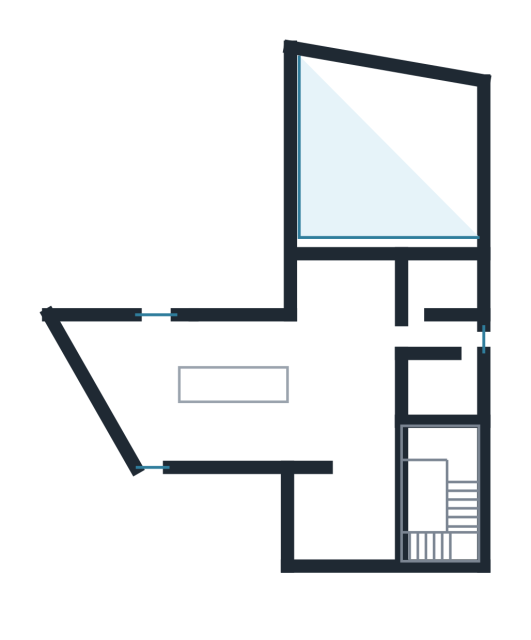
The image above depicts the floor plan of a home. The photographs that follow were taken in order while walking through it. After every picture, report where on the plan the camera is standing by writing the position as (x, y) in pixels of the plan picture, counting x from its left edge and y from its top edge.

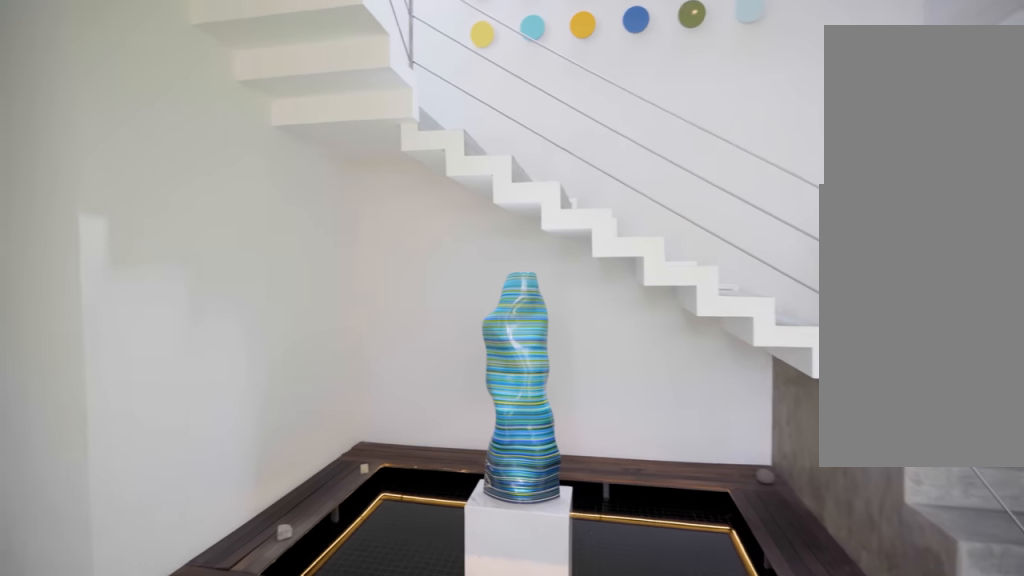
(371, 474)
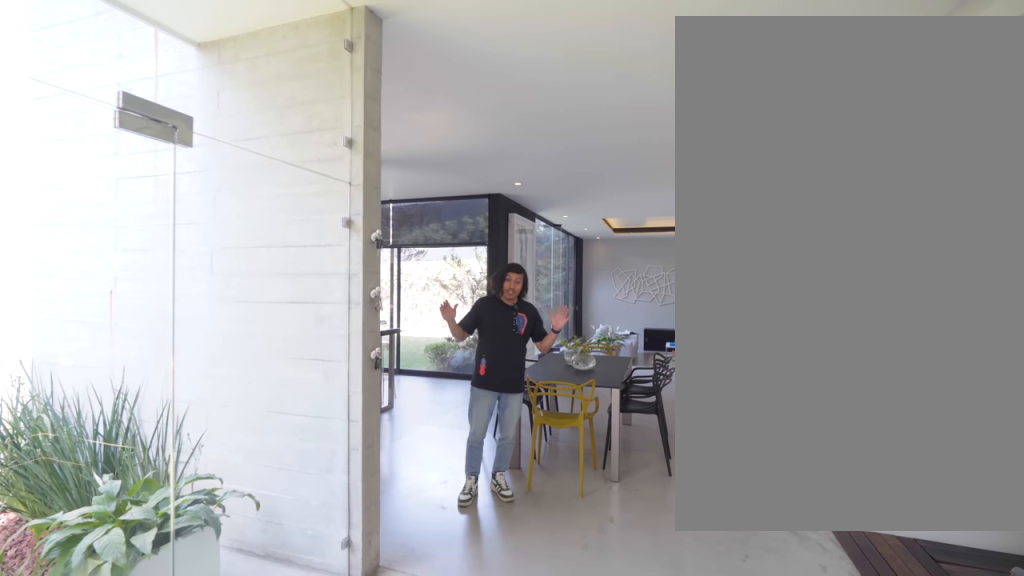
(372, 480)
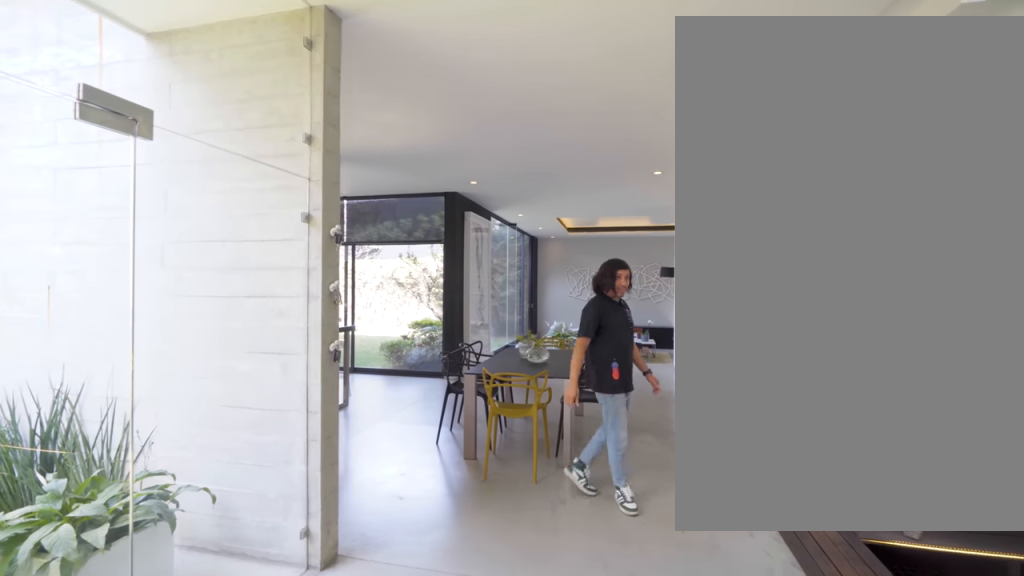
(372, 480)
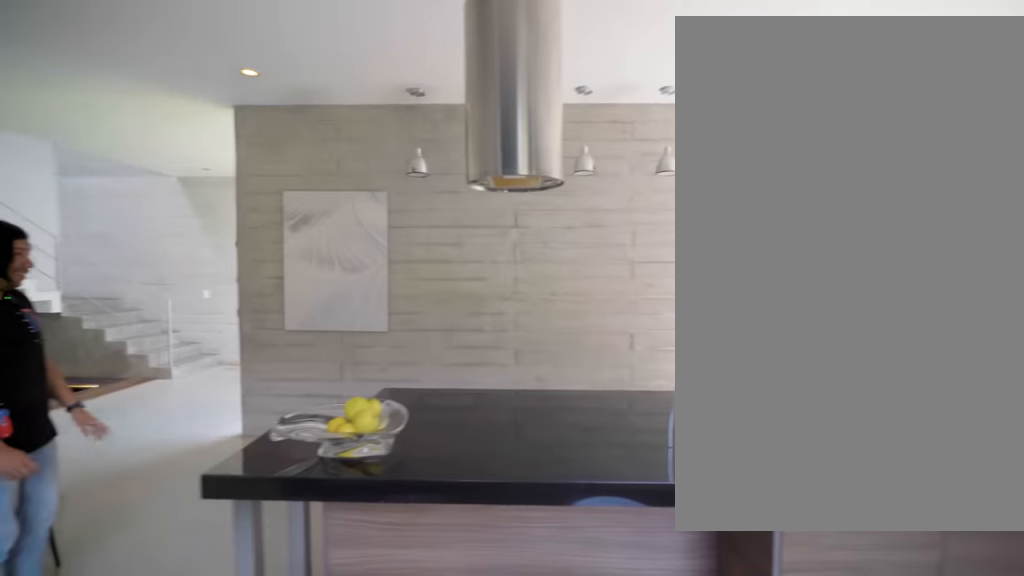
(292, 339)
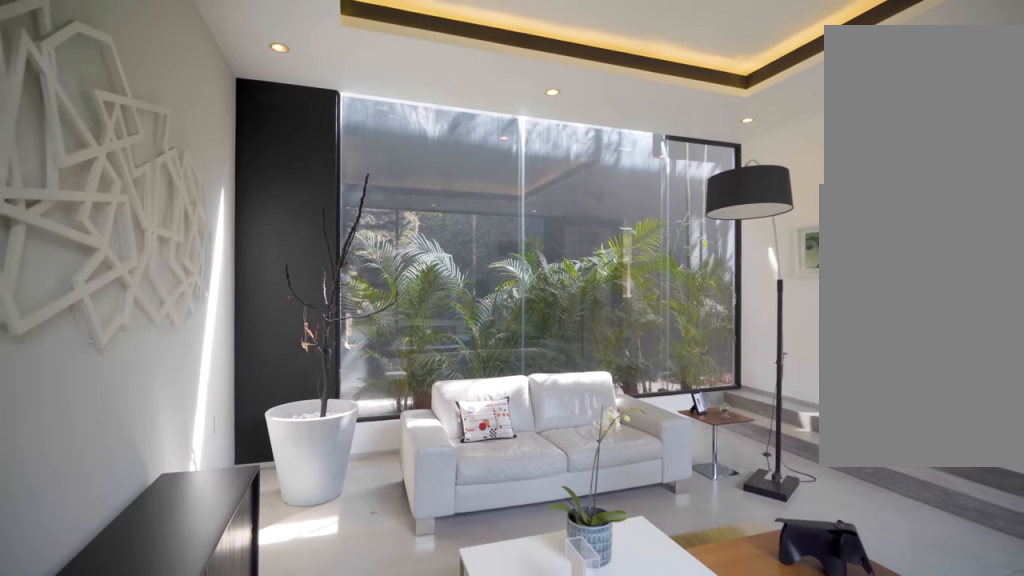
(394, 94)
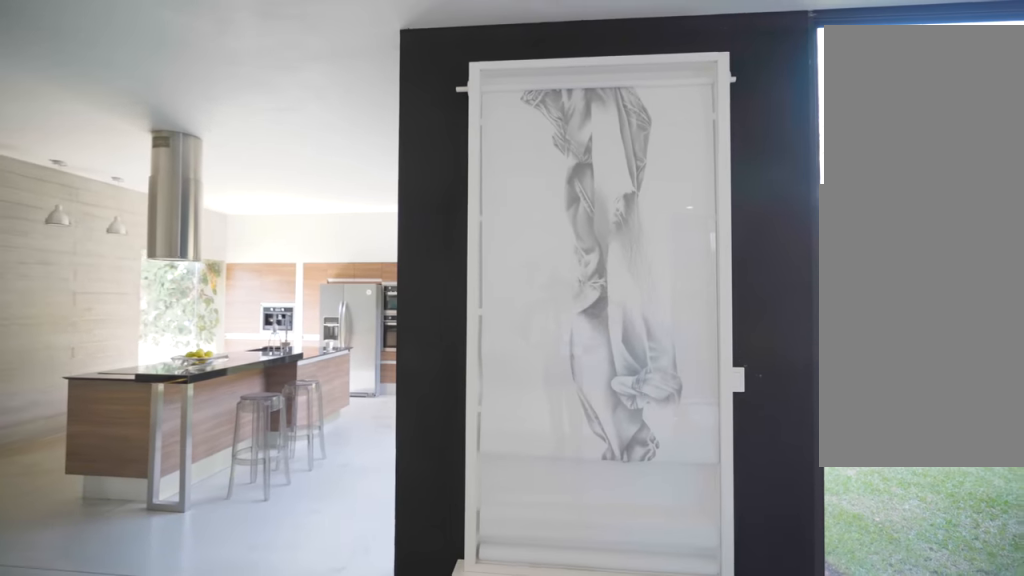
(336, 298)
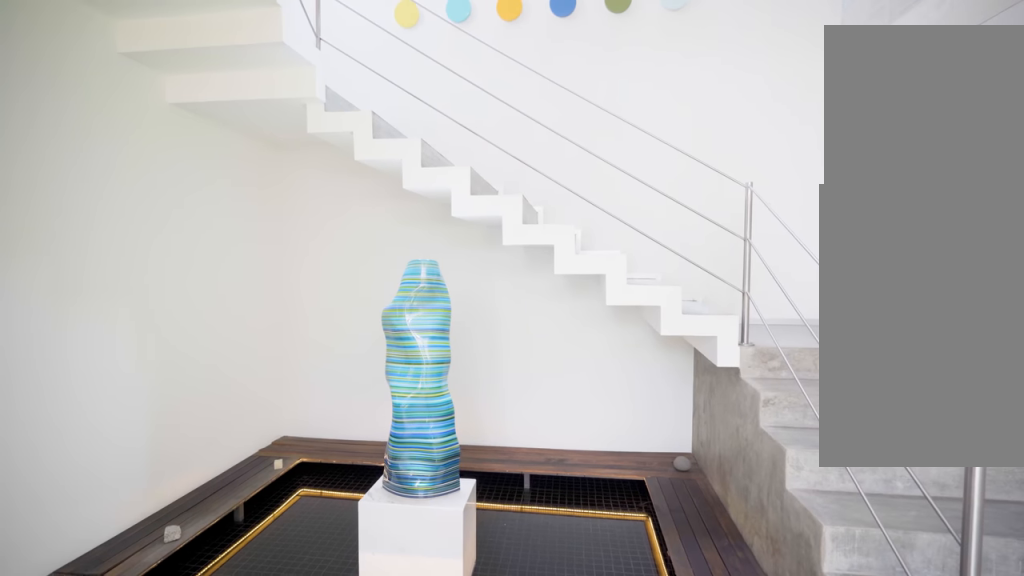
(346, 444)
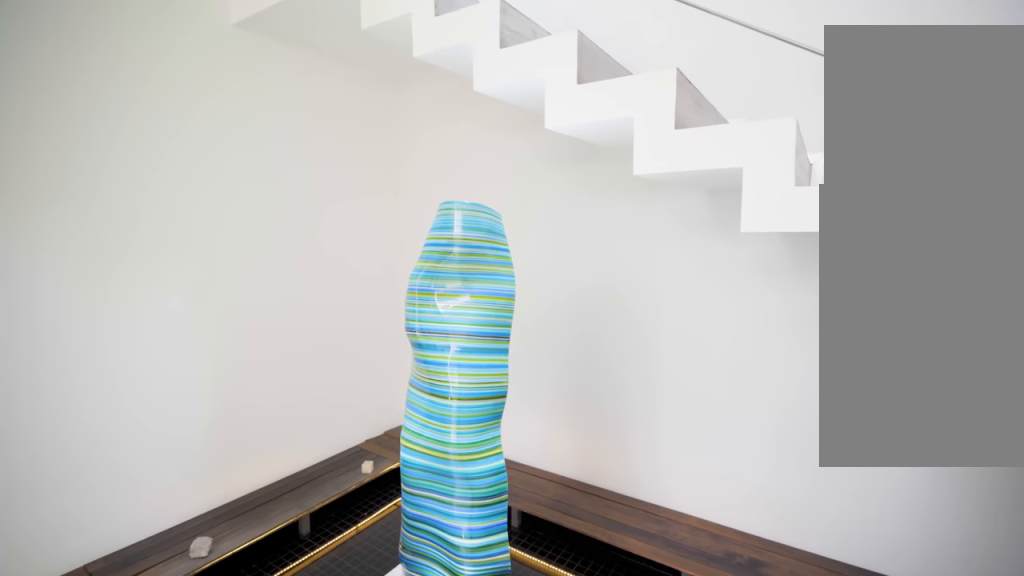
(356, 461)
